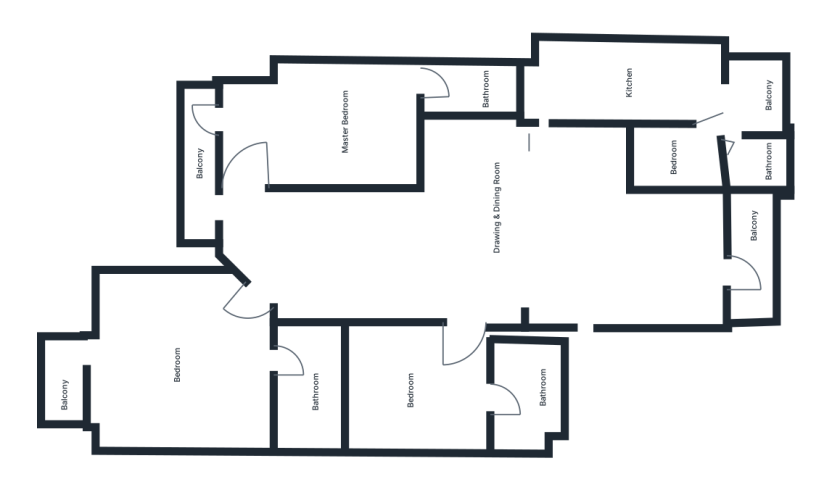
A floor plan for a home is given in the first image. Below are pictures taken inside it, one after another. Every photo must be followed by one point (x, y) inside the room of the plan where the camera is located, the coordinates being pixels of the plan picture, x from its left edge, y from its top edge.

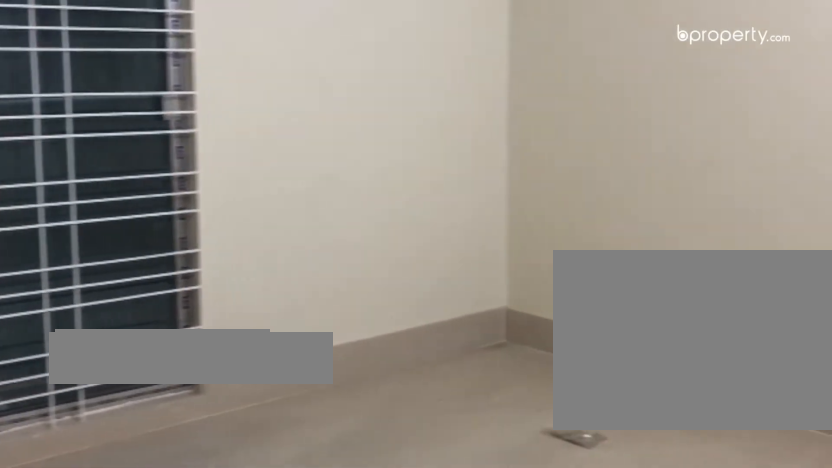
(439, 389)
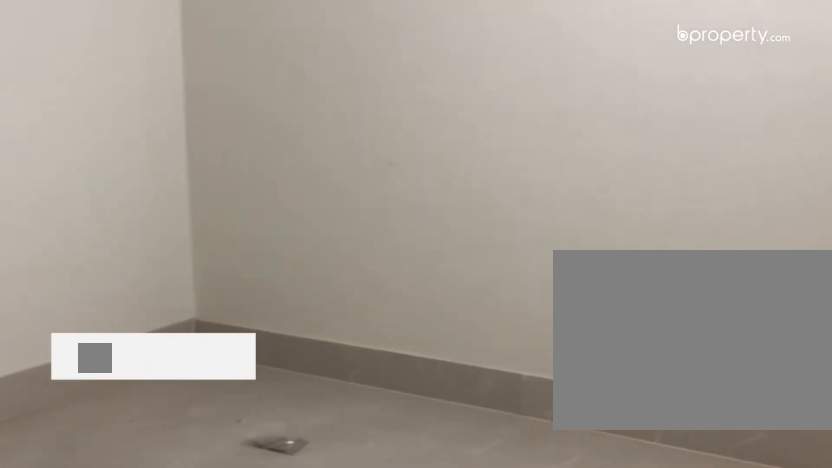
(439, 389)
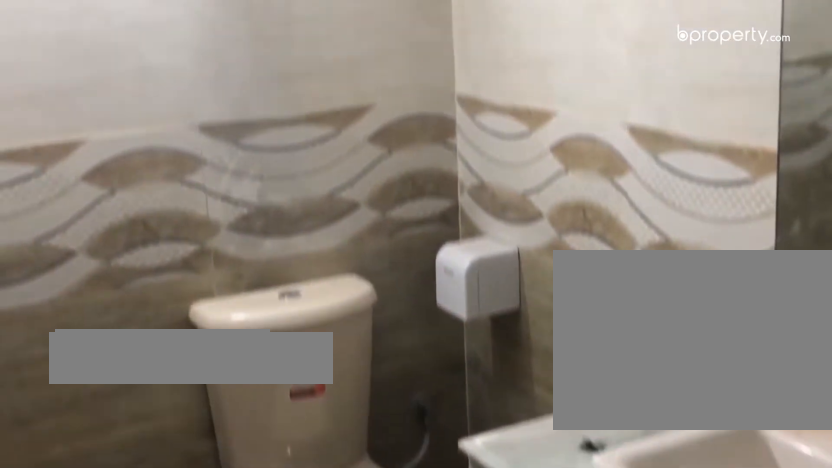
(525, 393)
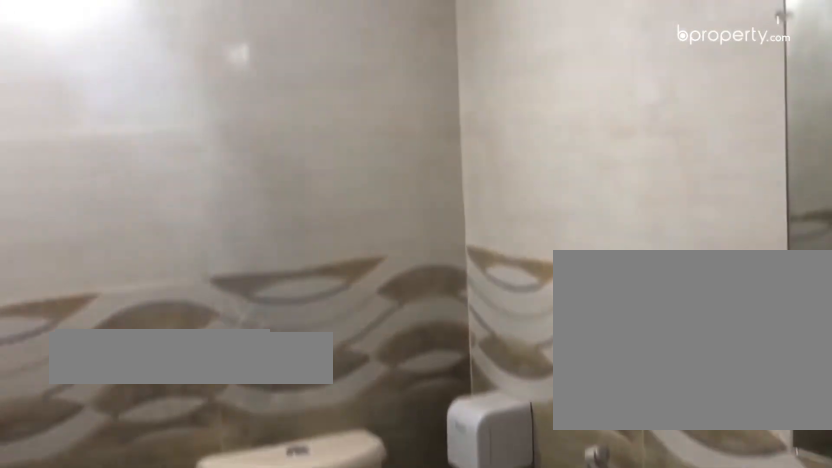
(525, 393)
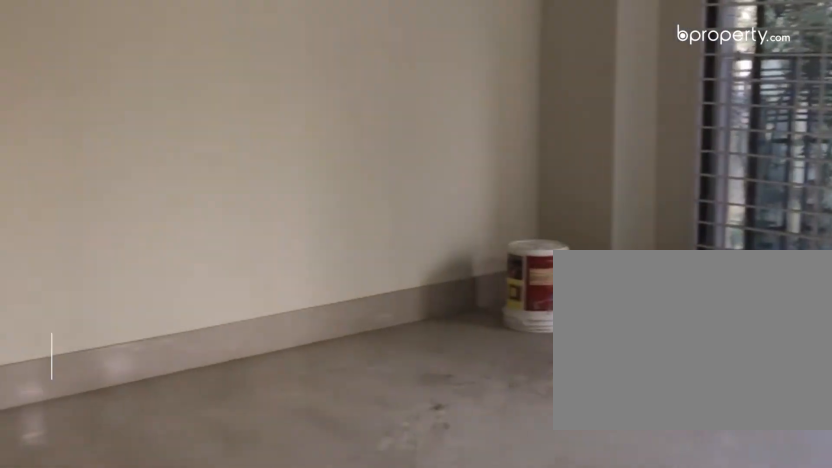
(195, 366)
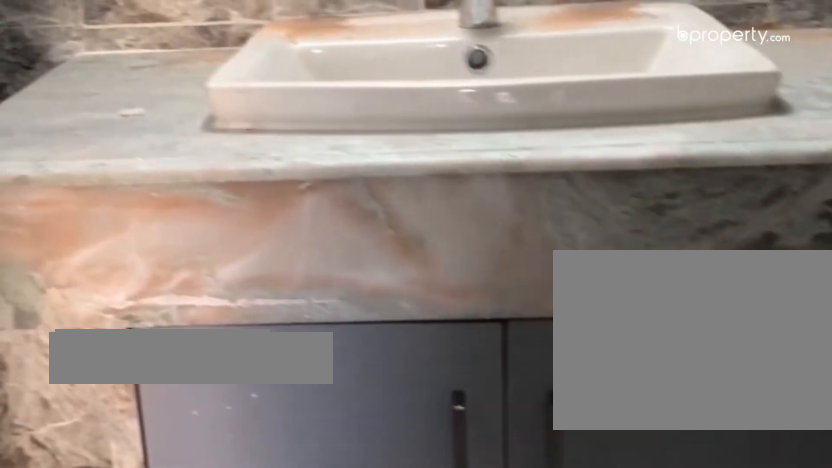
(305, 375)
